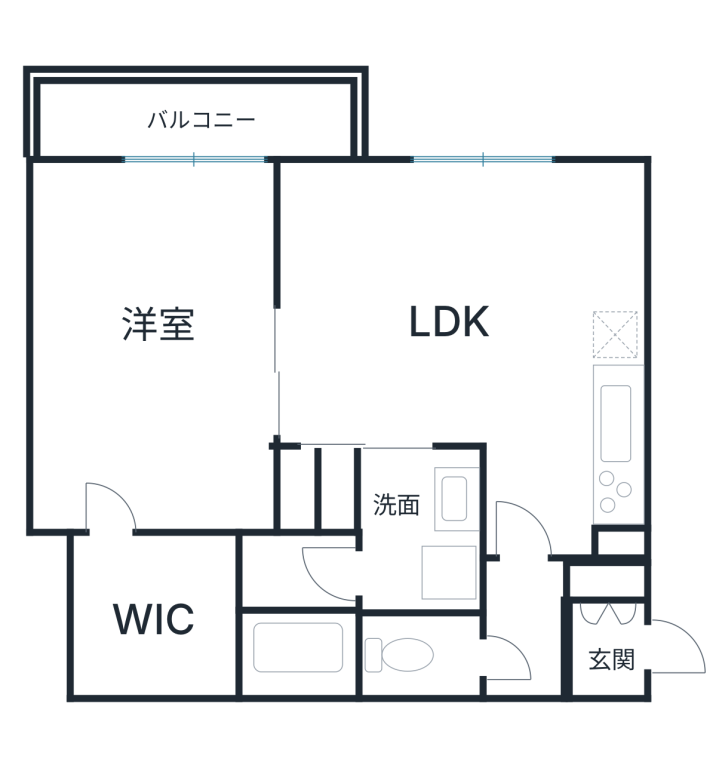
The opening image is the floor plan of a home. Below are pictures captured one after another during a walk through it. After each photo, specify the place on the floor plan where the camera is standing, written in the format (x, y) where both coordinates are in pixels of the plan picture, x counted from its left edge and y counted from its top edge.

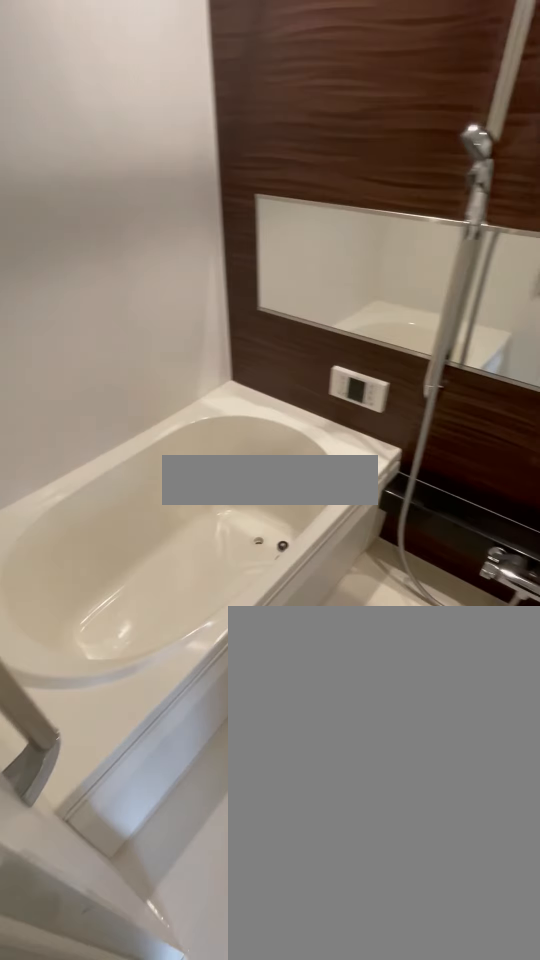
(335, 577)
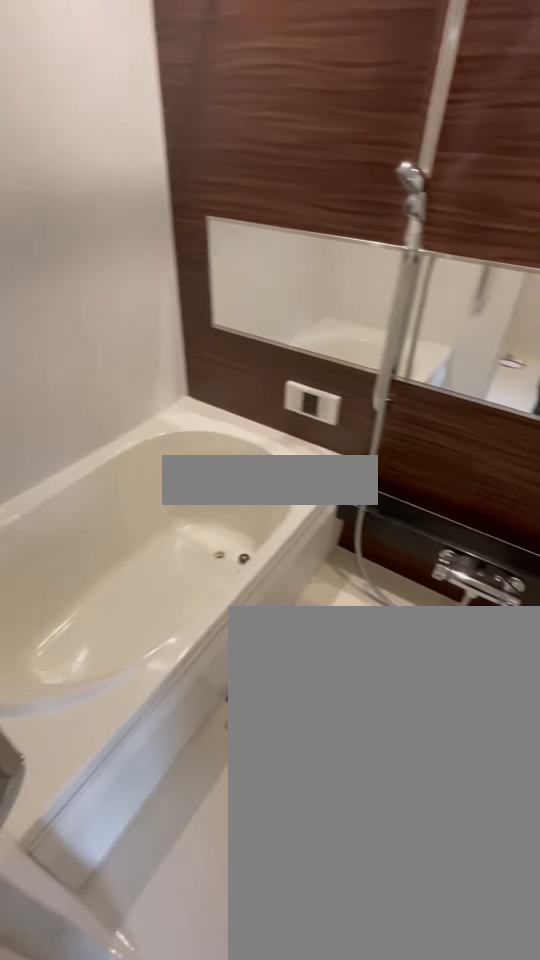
(335, 576)
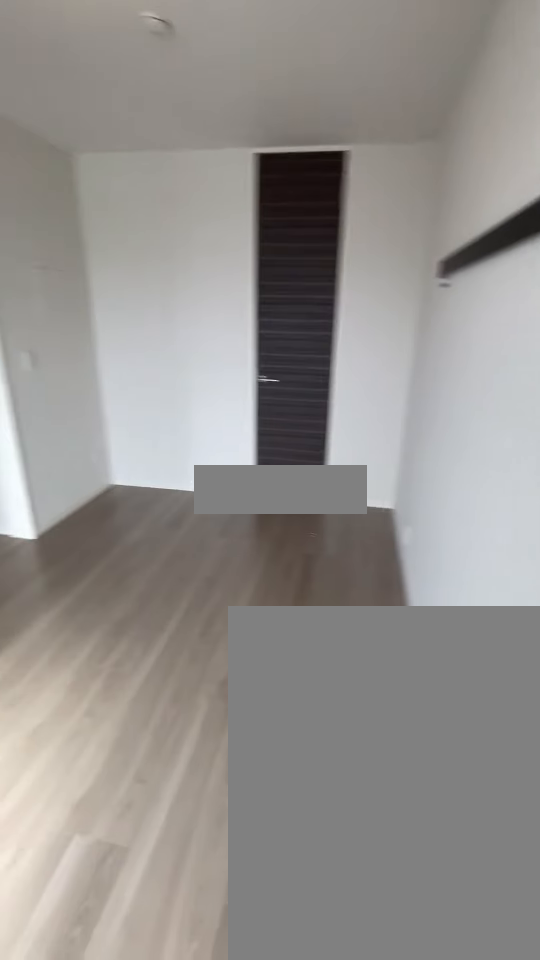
(98, 219)
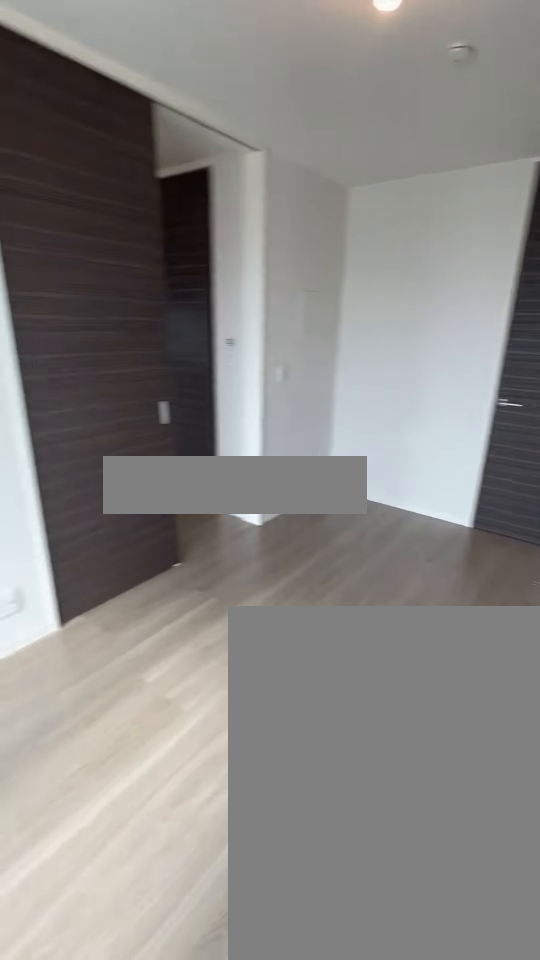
(98, 218)
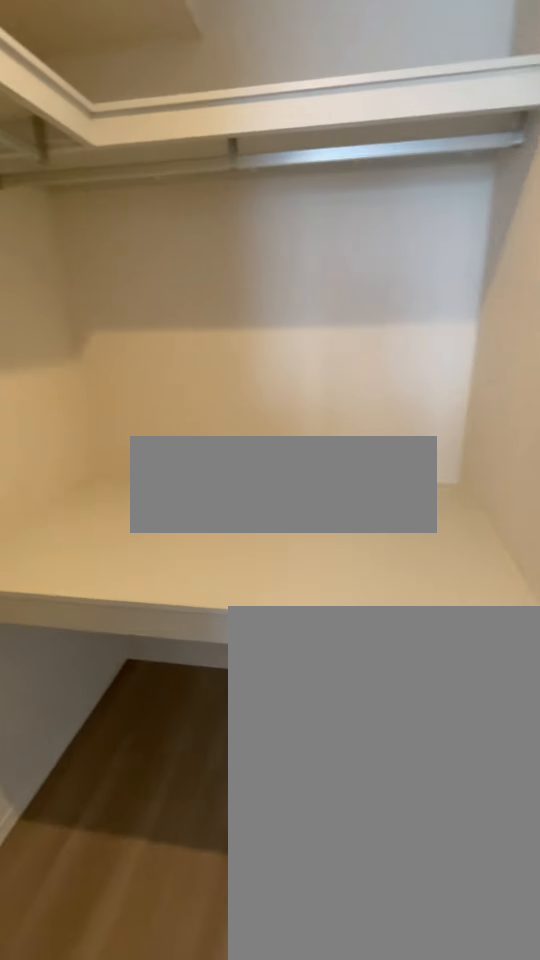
(111, 485)
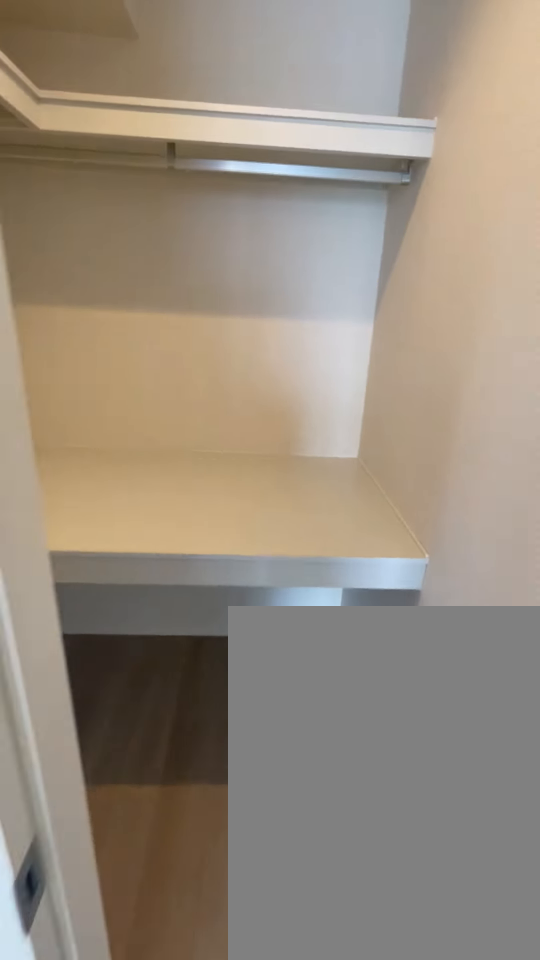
(111, 485)
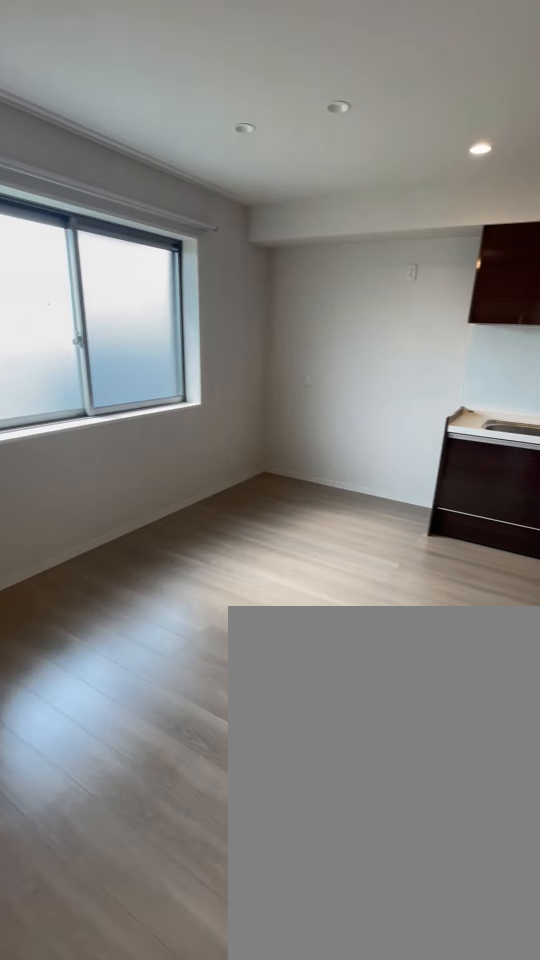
(339, 388)
